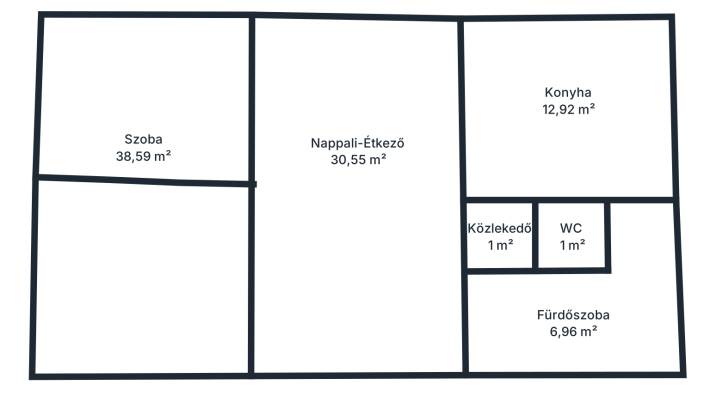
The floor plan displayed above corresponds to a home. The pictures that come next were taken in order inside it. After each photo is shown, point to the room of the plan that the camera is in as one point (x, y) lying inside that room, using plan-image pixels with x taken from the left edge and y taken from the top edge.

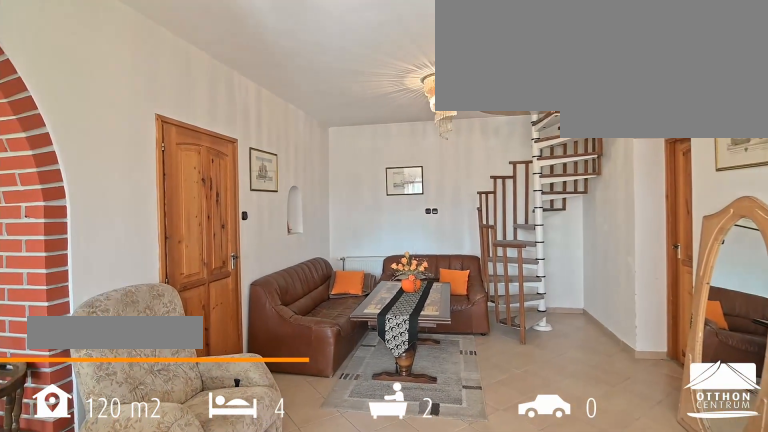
(352, 277)
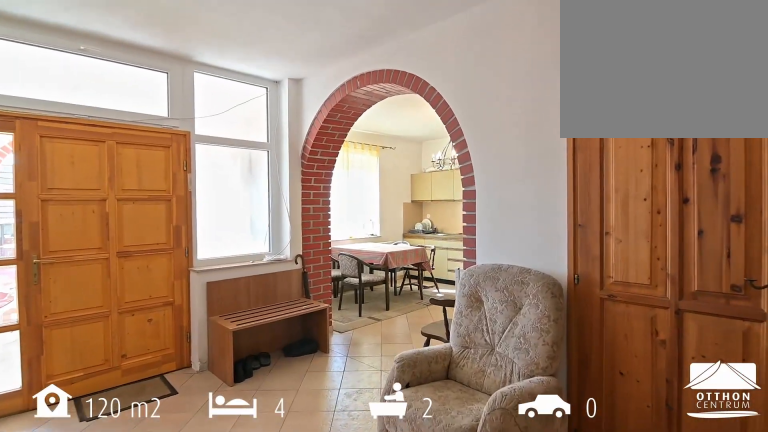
(352, 277)
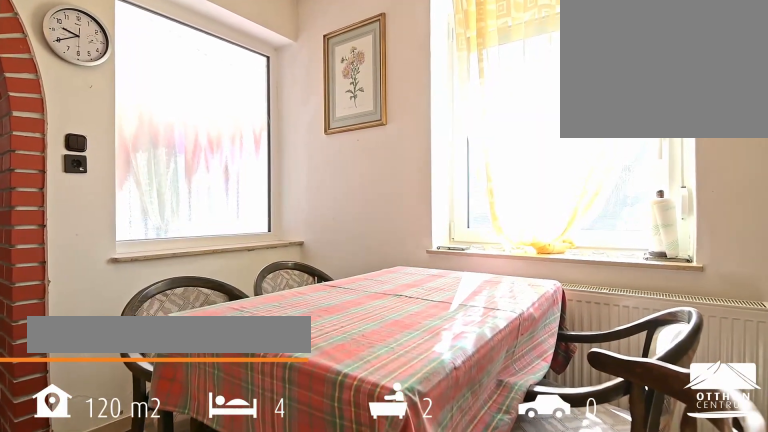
(570, 124)
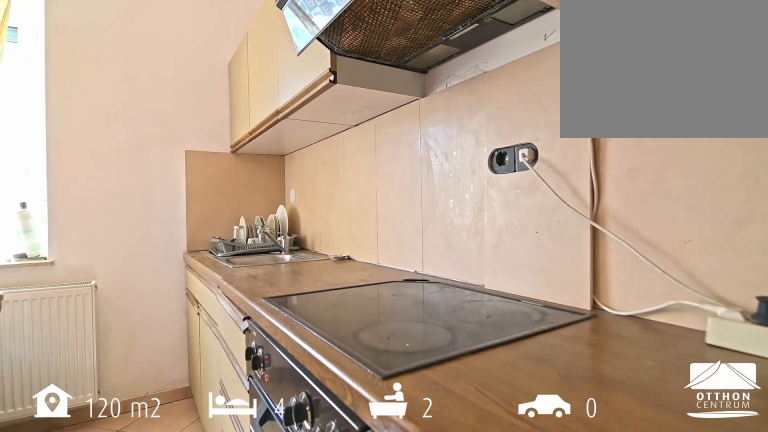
(570, 124)
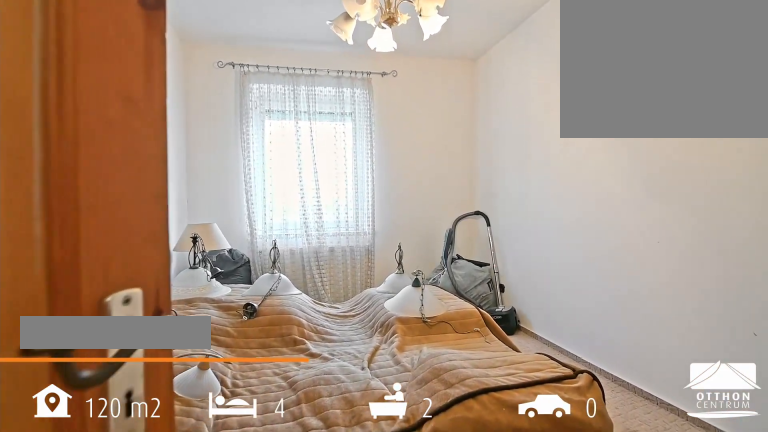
(149, 101)
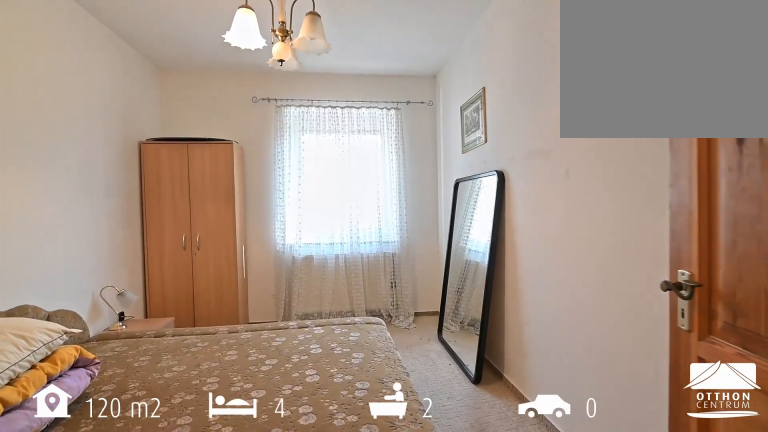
(140, 286)
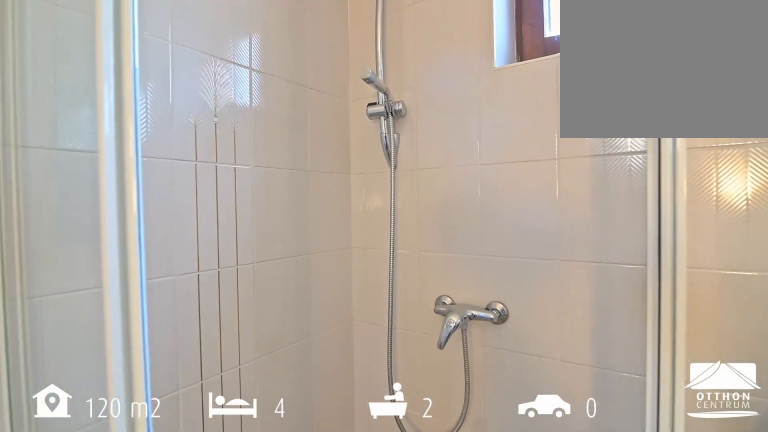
(579, 327)
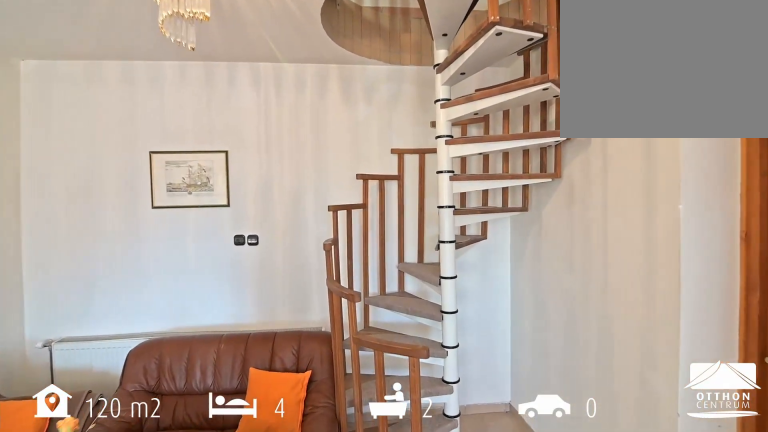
(362, 337)
